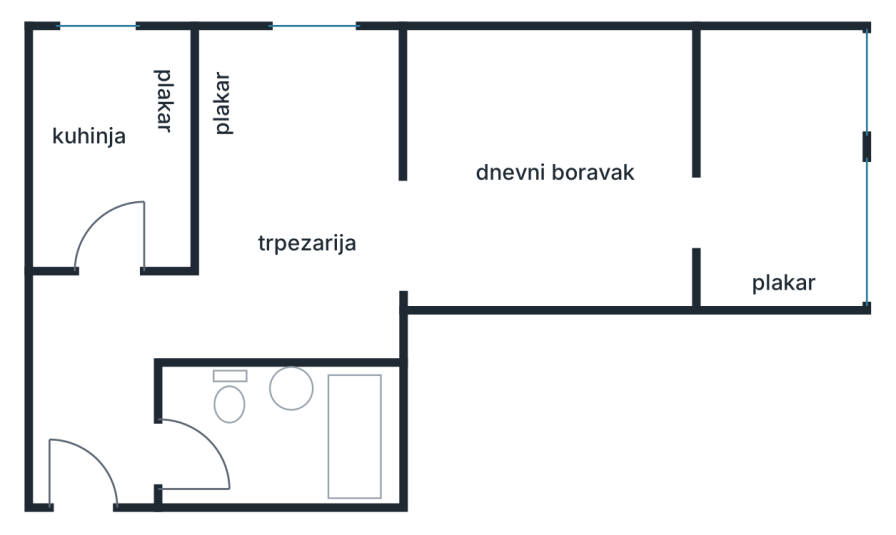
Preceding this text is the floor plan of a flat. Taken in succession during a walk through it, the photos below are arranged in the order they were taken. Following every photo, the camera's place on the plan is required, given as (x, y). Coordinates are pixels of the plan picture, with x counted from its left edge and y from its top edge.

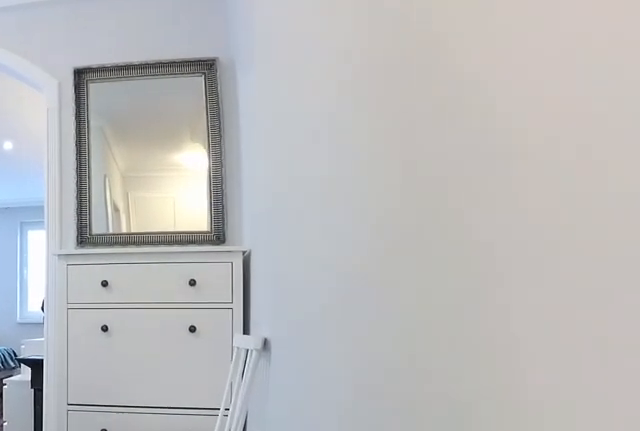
(148, 315)
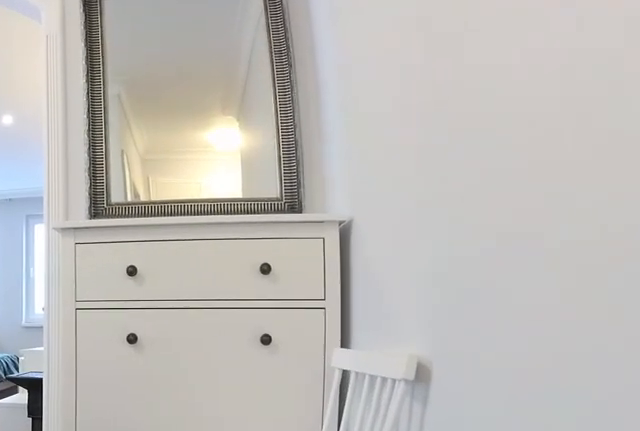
(225, 316)
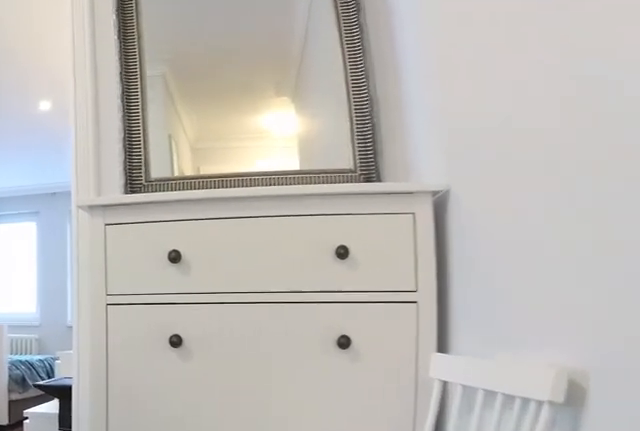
(250, 314)
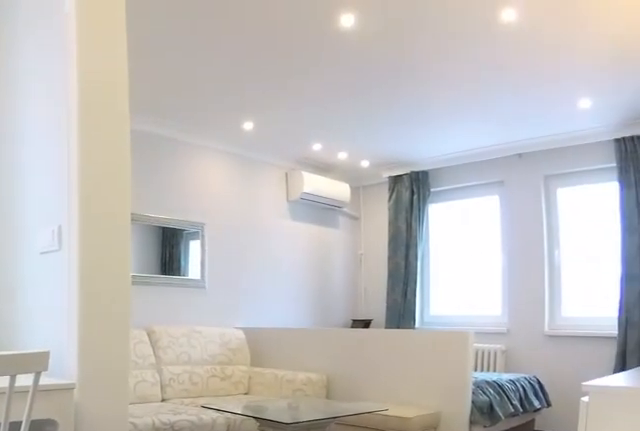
(303, 285)
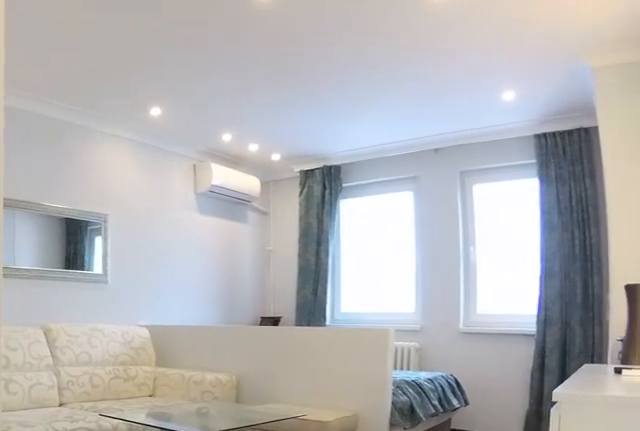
(316, 282)
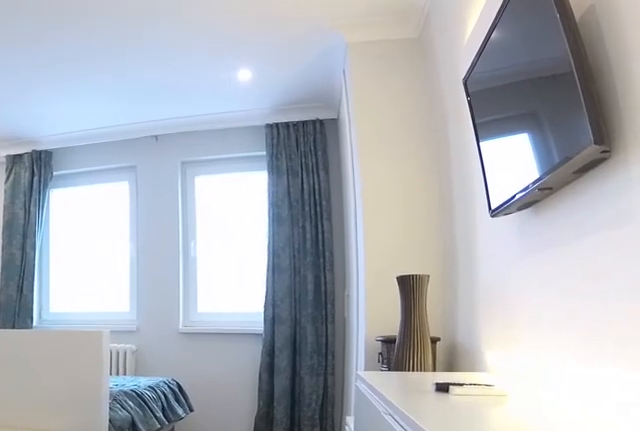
(397, 278)
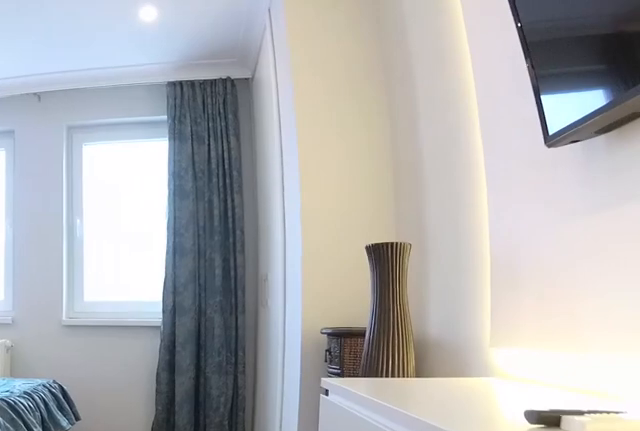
(501, 267)
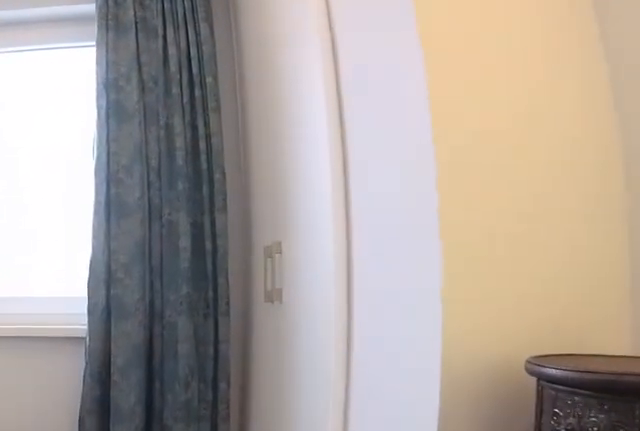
(662, 233)
